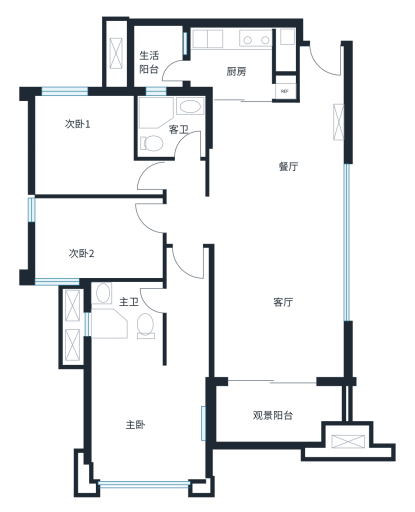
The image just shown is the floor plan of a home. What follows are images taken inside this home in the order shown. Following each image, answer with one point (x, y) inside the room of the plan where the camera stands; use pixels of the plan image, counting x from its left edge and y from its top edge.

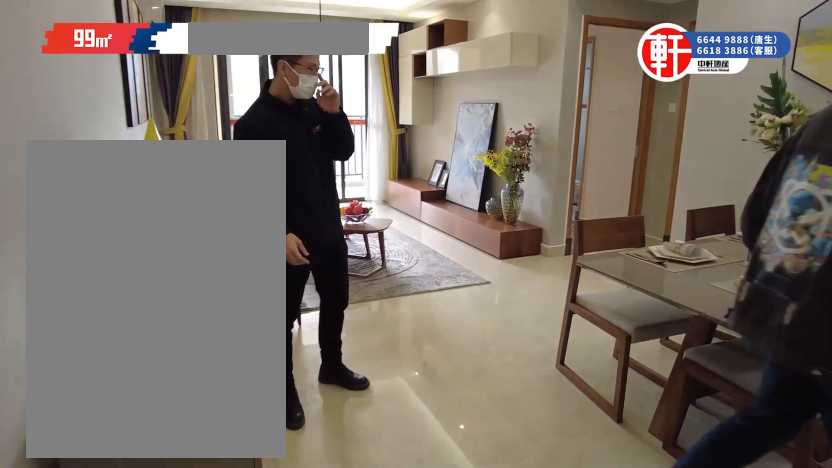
(277, 146)
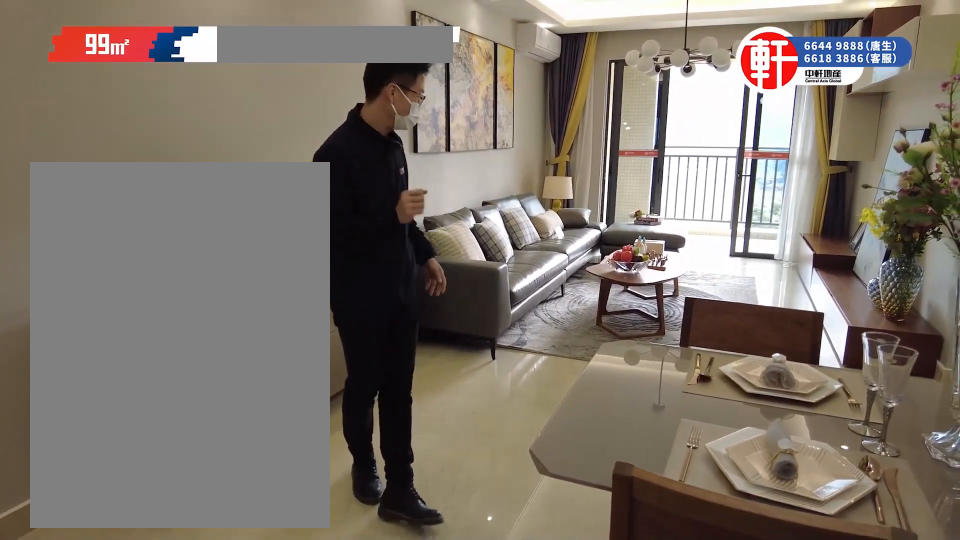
(277, 312)
